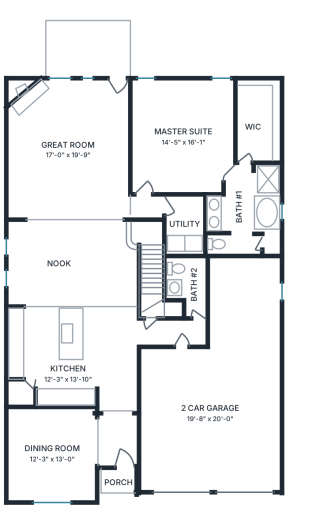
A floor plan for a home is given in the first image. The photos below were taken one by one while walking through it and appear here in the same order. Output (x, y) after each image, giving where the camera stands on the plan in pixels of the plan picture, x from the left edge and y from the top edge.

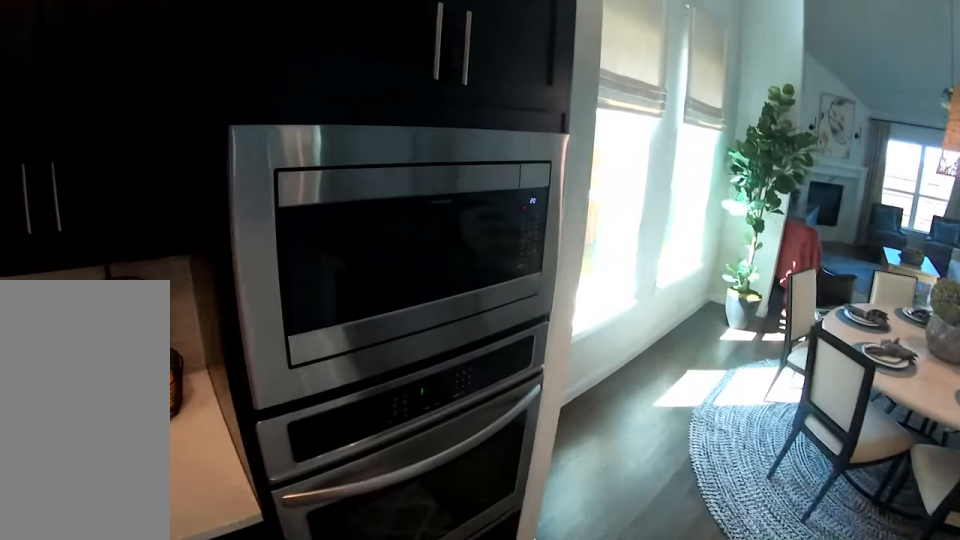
(47, 339)
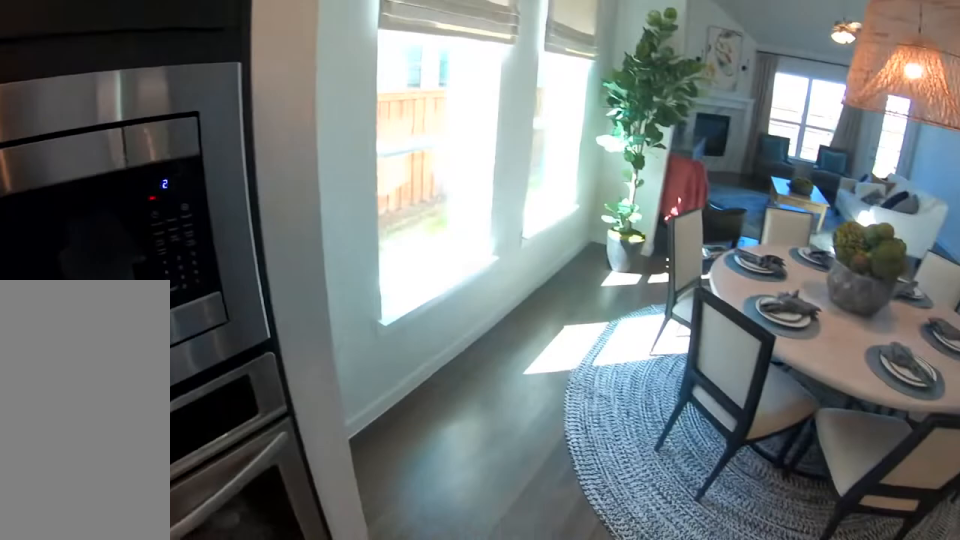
(47, 327)
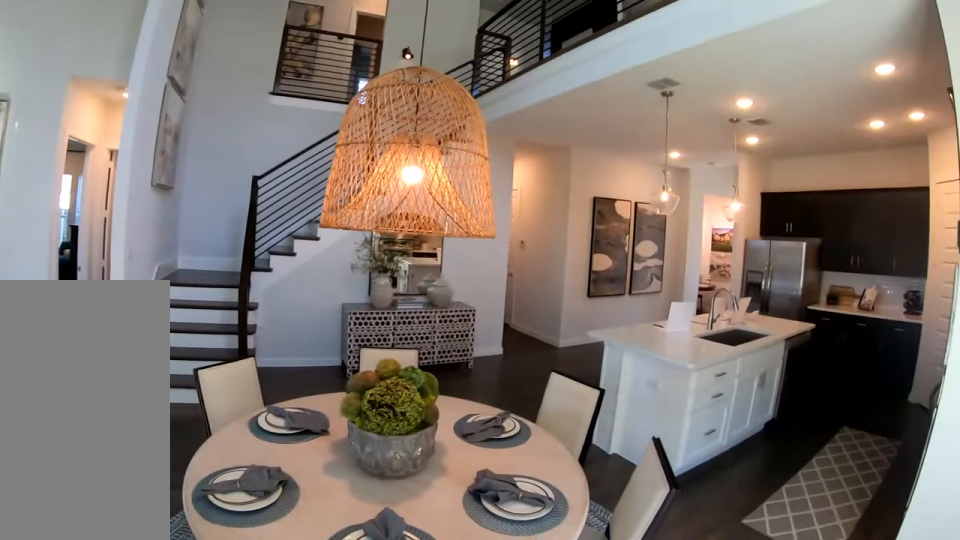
(47, 256)
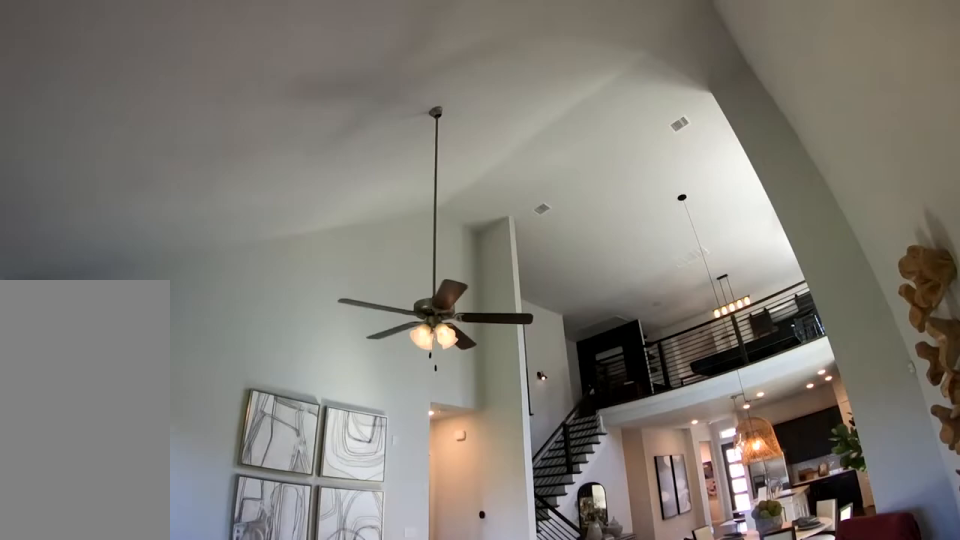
(35, 108)
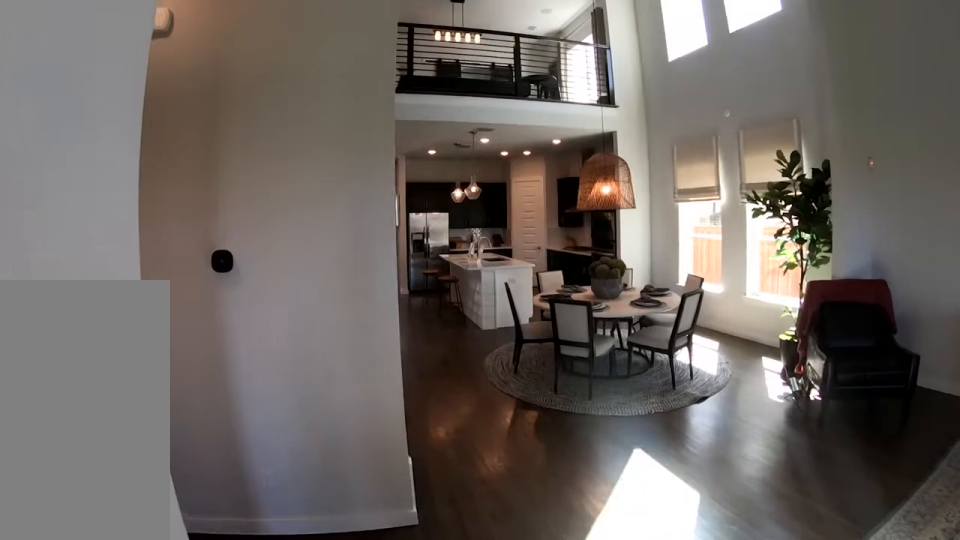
(108, 151)
